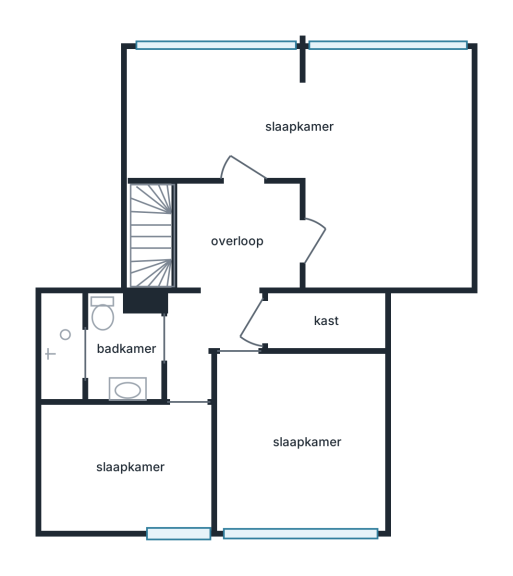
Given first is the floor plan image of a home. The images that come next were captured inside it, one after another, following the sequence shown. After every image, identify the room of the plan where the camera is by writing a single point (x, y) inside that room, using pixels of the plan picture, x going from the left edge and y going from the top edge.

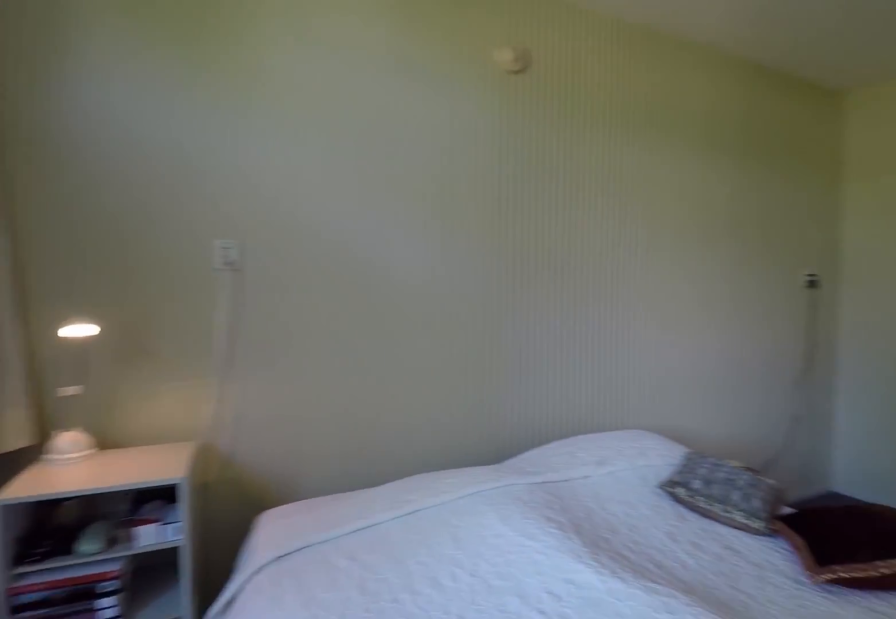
(321, 142)
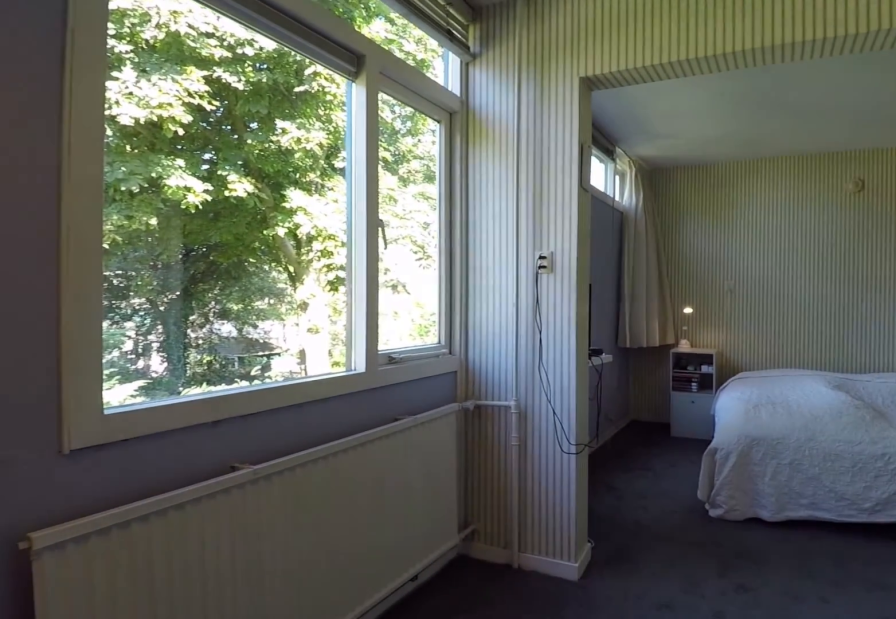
(321, 142)
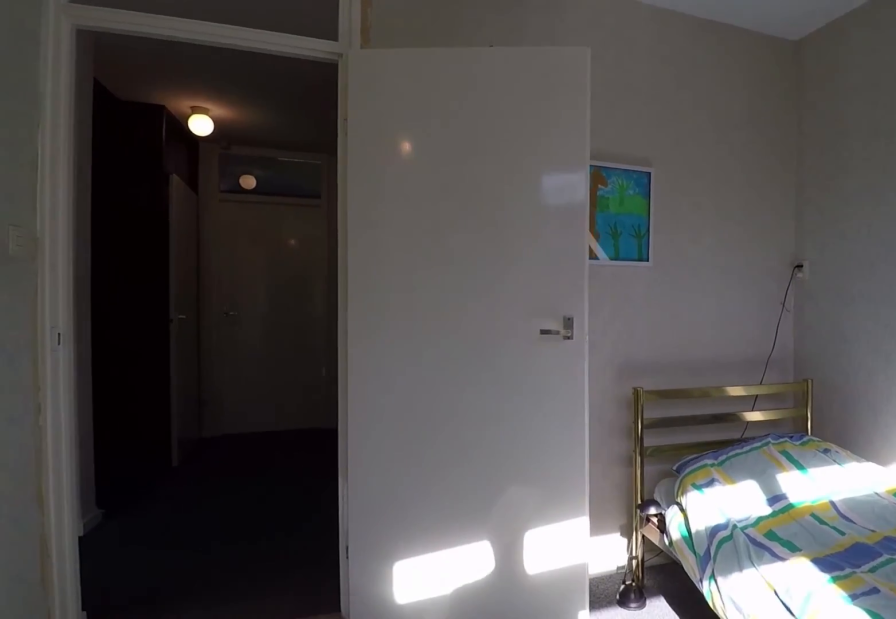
(297, 439)
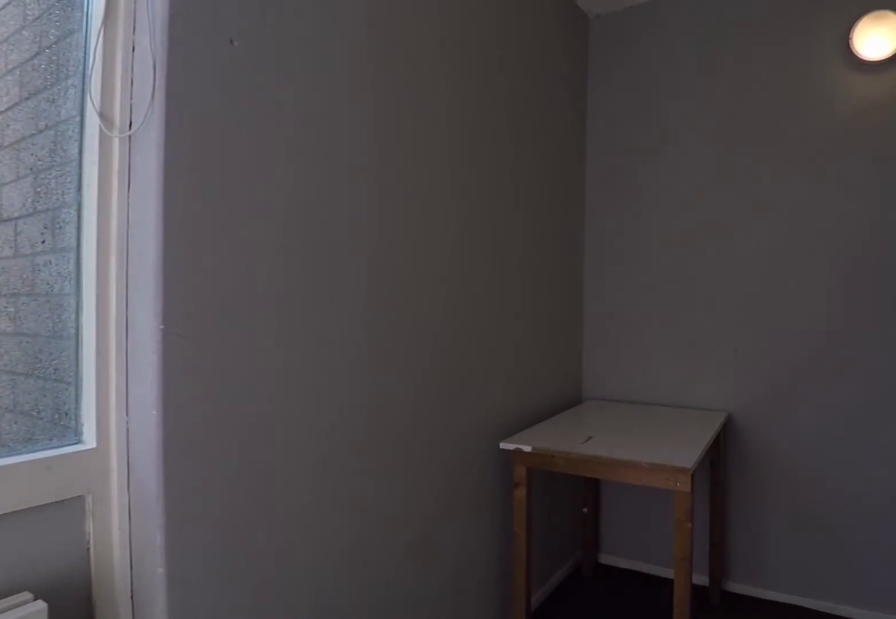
(127, 466)
